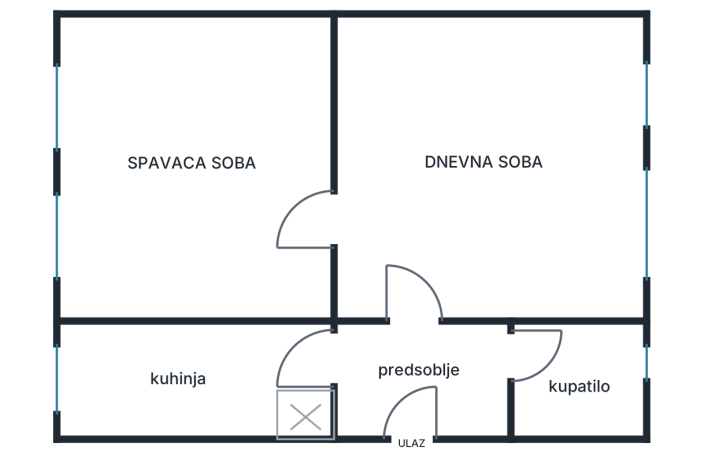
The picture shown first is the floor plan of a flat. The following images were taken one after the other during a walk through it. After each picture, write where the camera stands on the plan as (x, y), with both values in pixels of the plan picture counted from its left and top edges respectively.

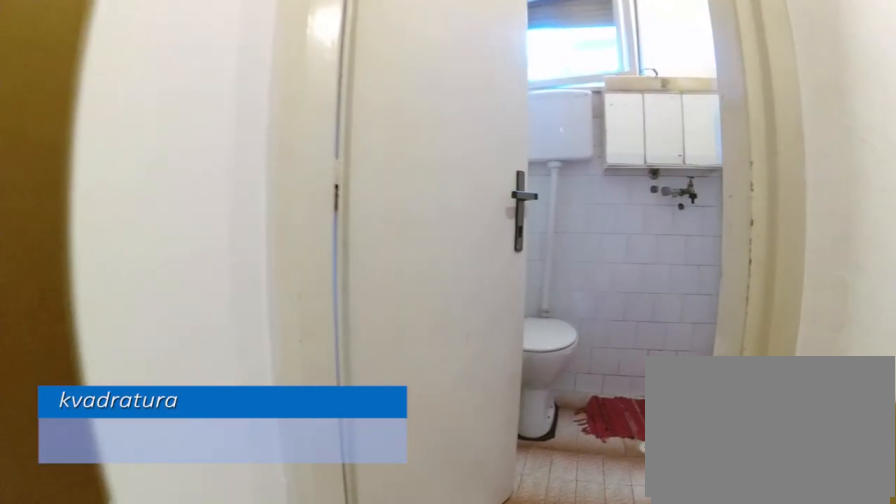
(469, 369)
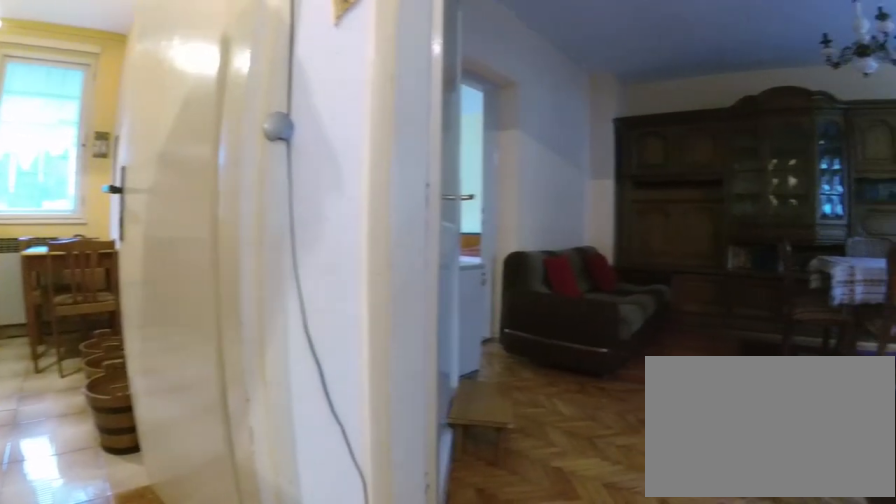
(423, 377)
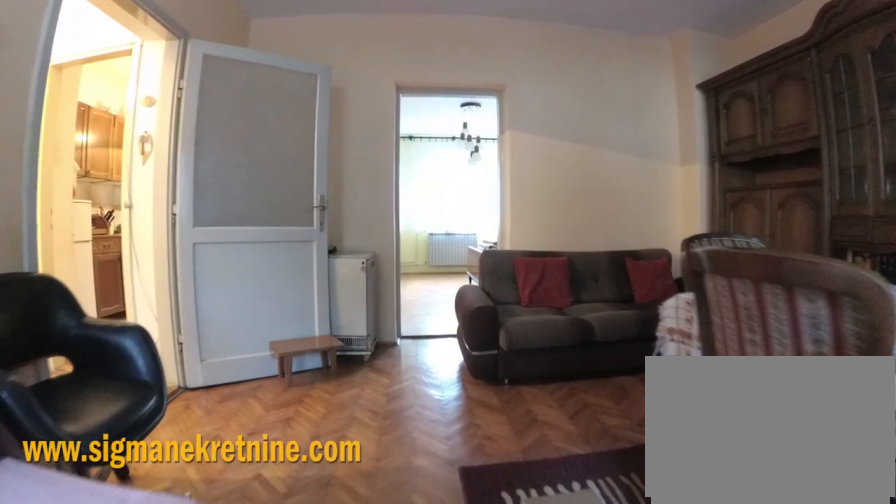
(582, 232)
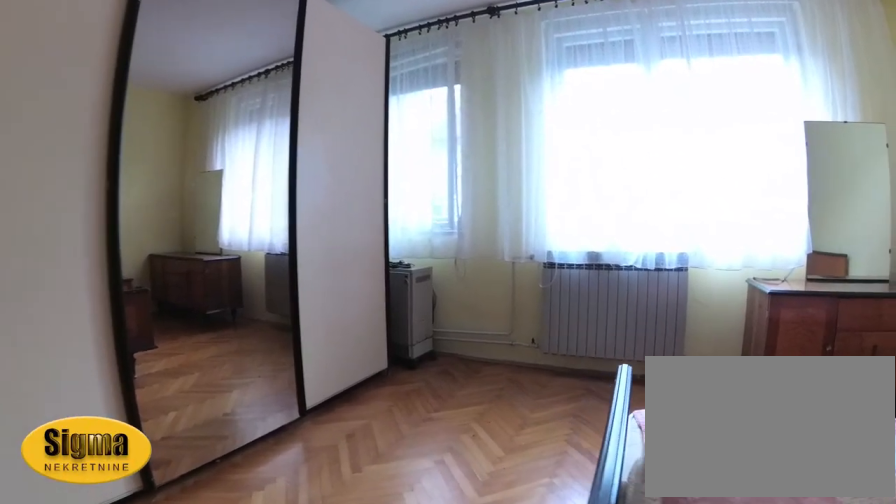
(255, 175)
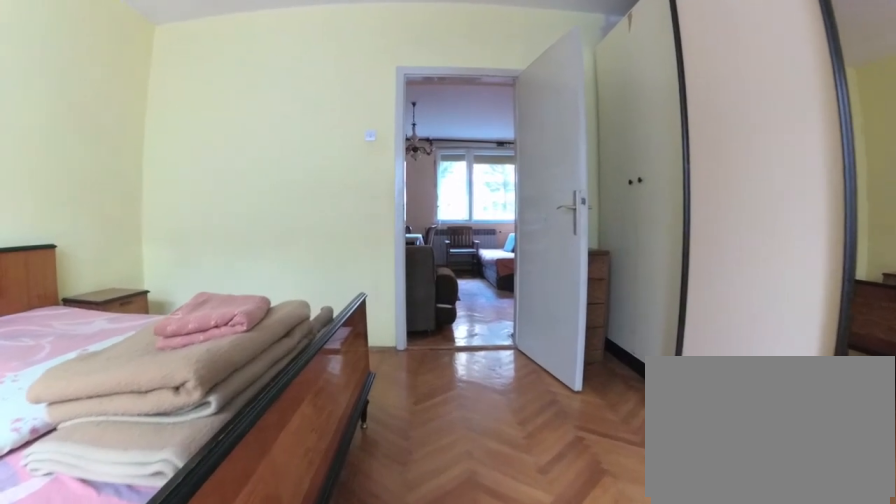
(172, 233)
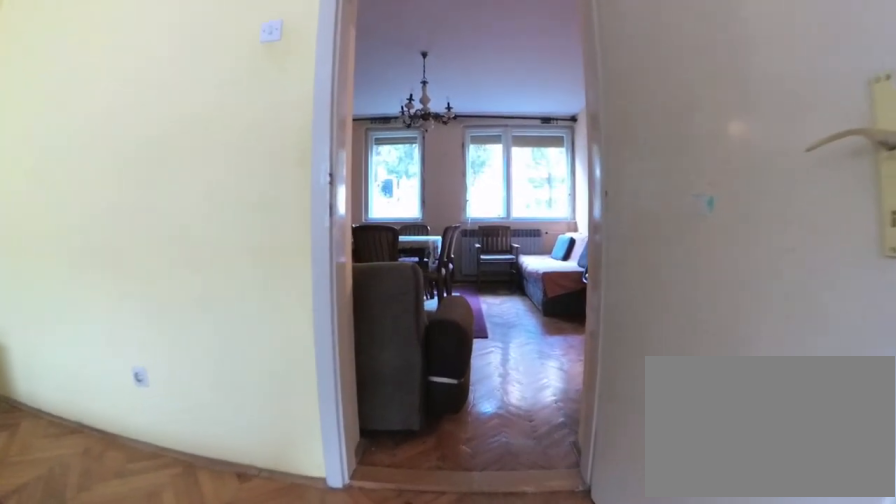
(257, 241)
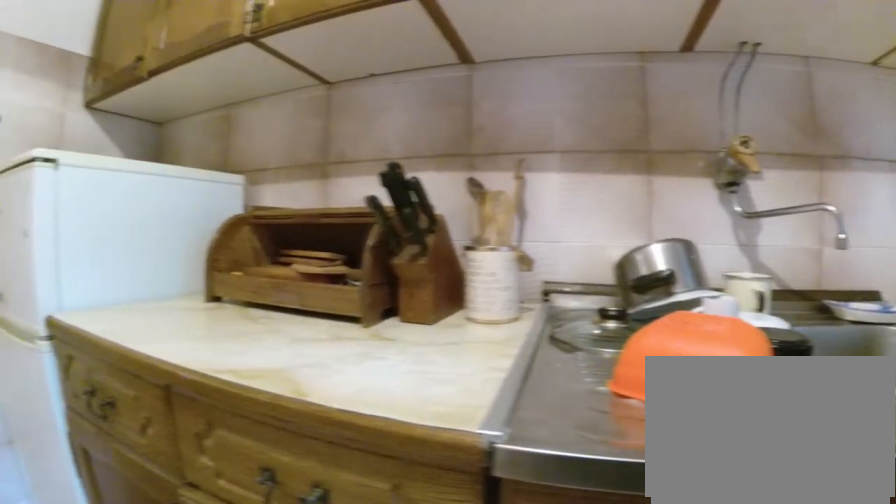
(134, 329)
